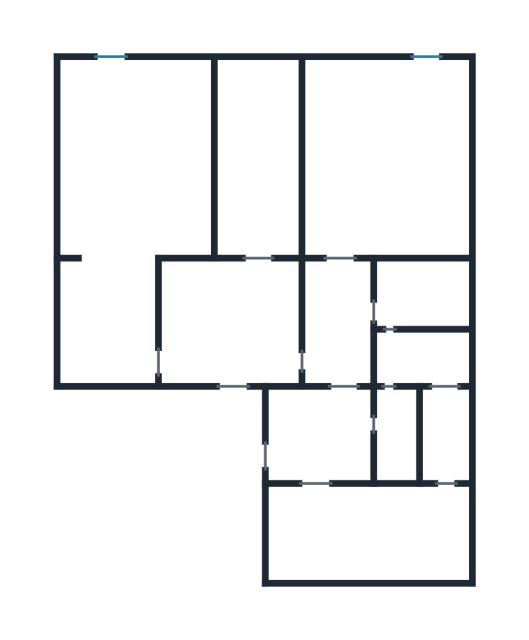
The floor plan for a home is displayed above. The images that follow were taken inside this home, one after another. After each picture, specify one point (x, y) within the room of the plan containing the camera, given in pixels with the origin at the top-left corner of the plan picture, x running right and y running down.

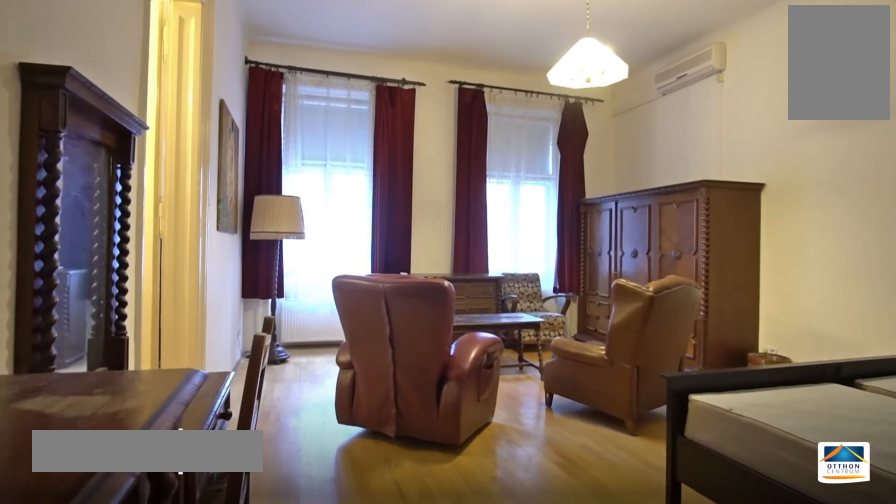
(396, 166)
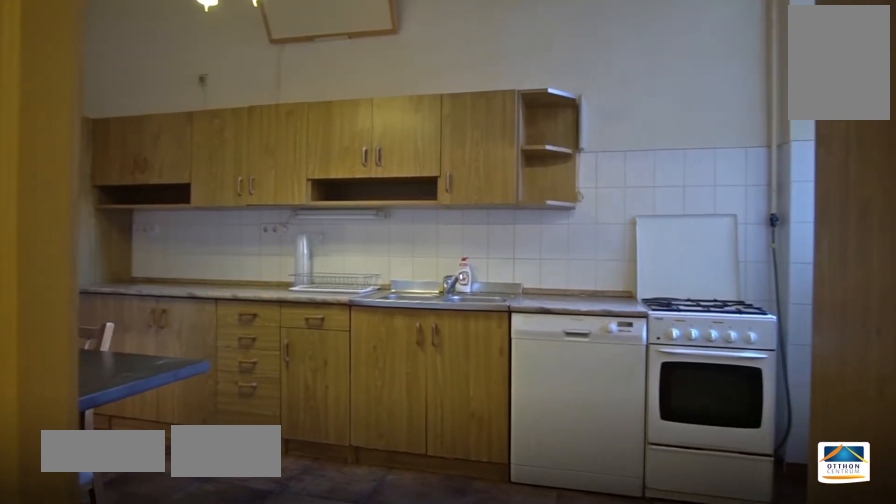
(365, 532)
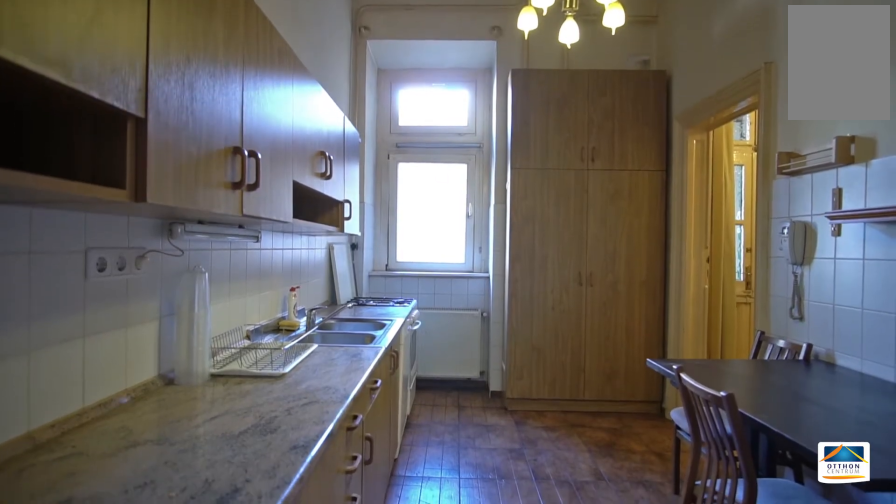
(365, 532)
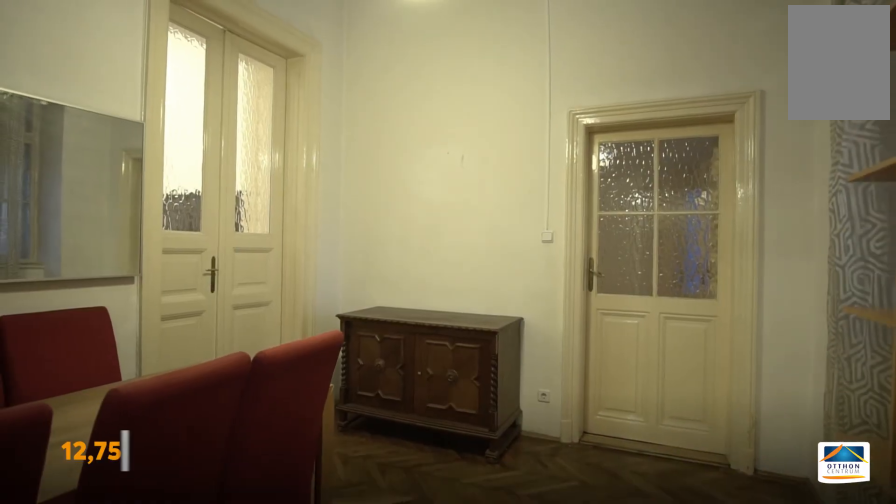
(224, 322)
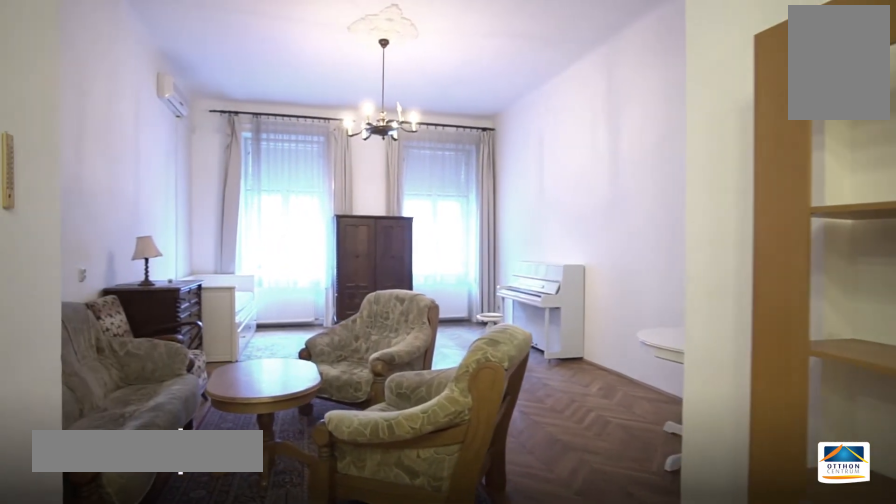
(141, 166)
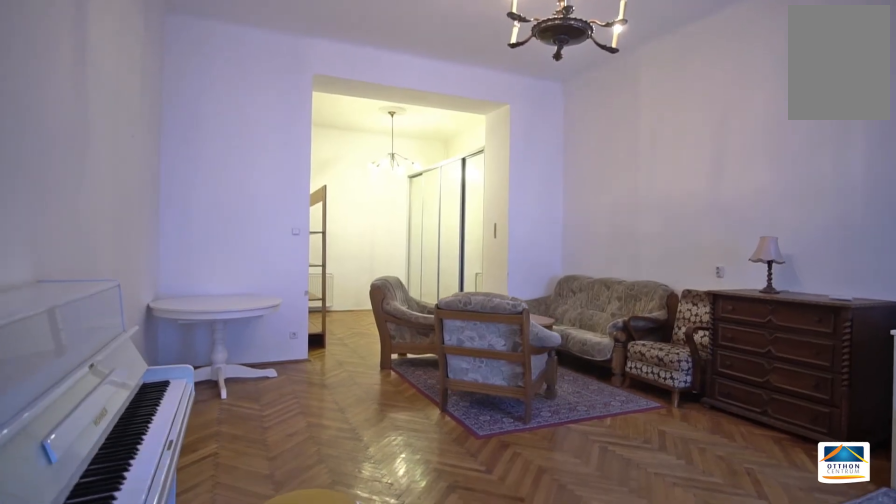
(140, 165)
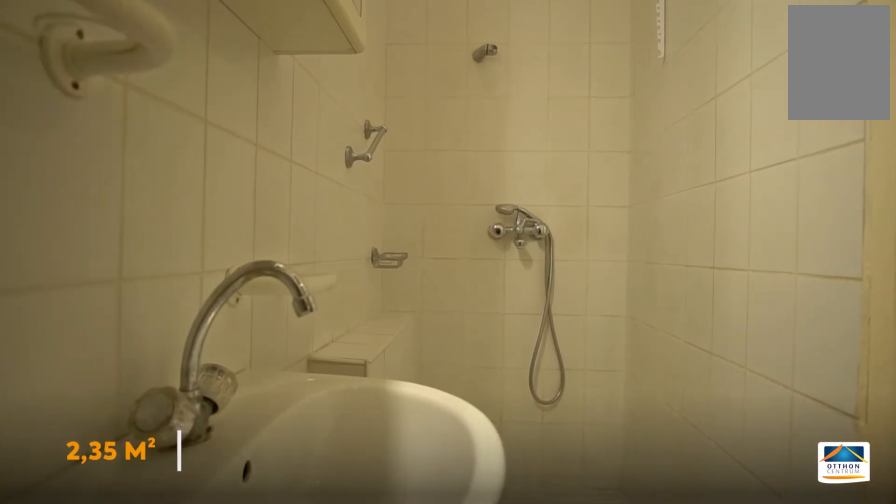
(401, 433)
